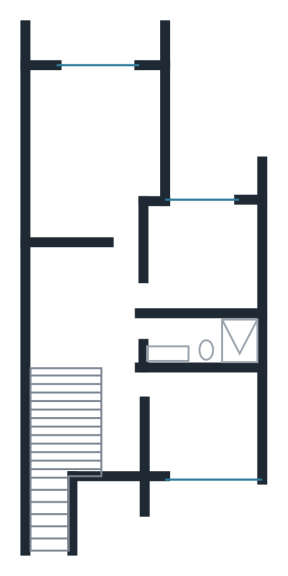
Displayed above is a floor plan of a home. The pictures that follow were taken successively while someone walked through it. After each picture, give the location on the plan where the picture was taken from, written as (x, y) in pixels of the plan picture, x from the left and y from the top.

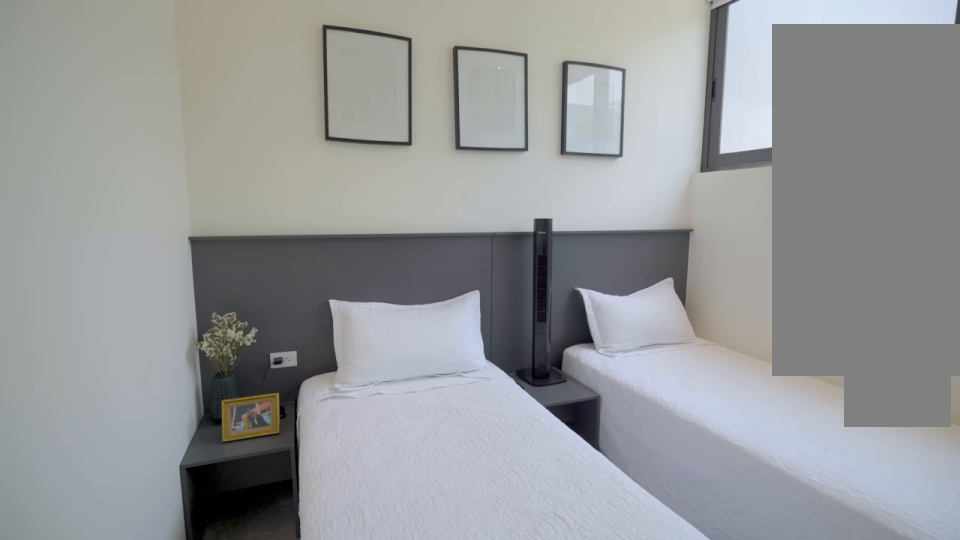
(149, 382)
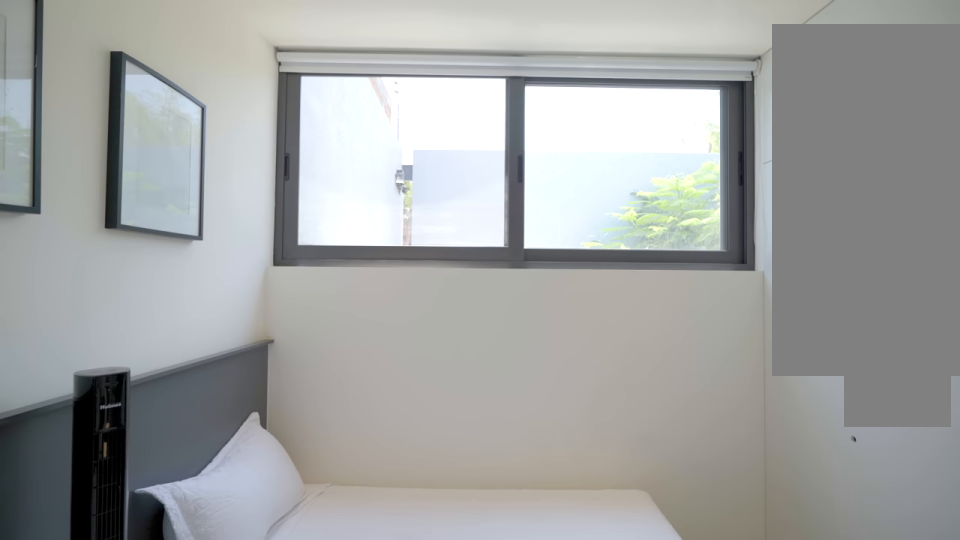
(173, 436)
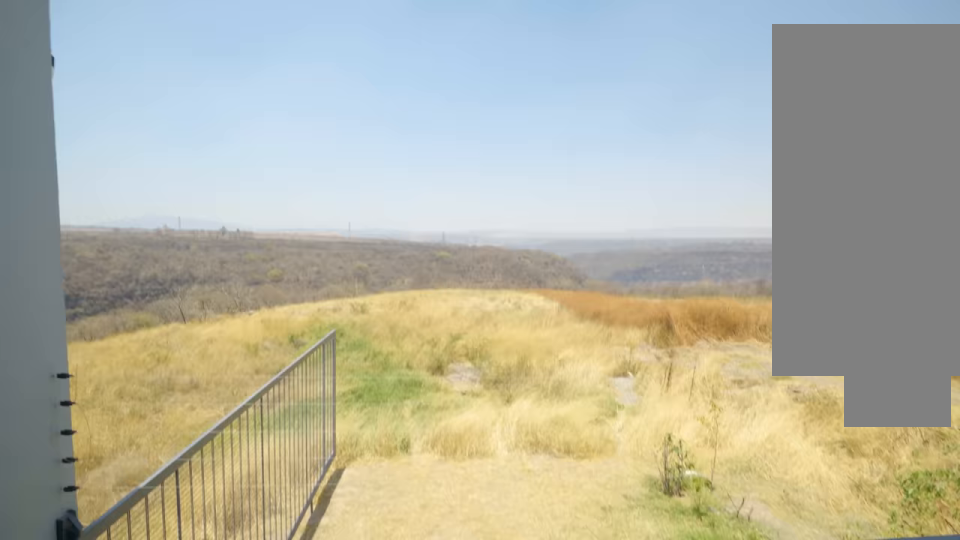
(93, 49)
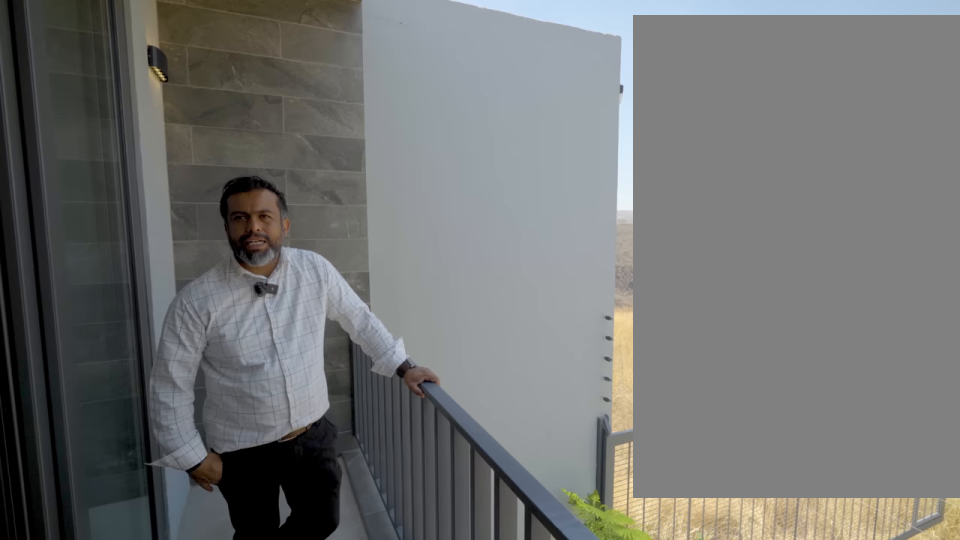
(108, 48)
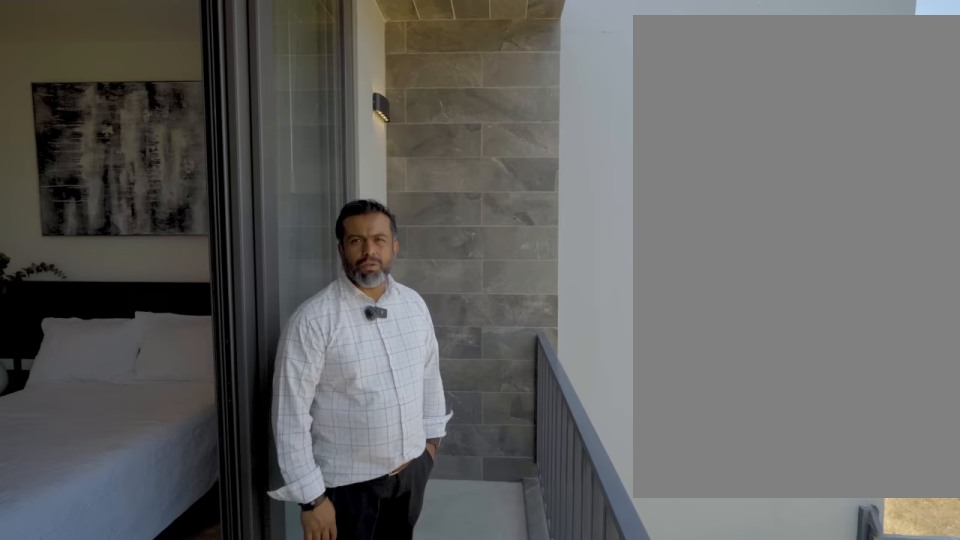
(108, 48)
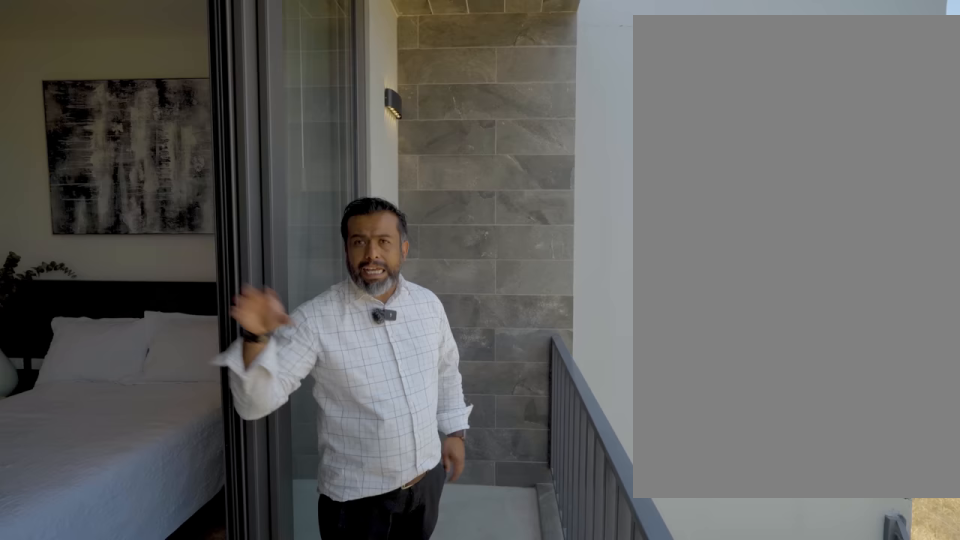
(109, 48)
